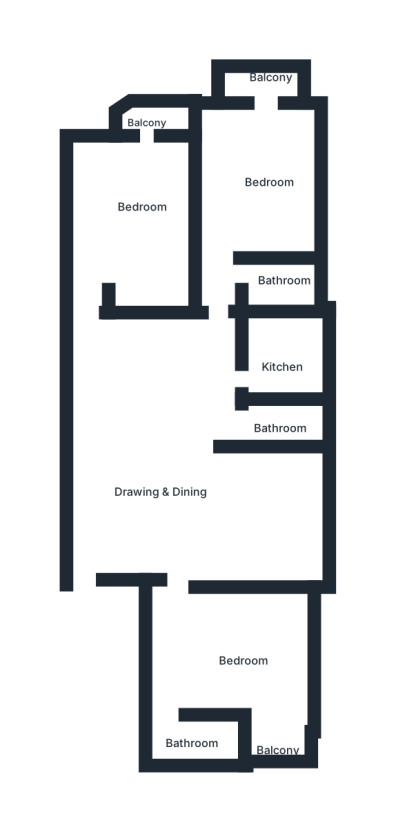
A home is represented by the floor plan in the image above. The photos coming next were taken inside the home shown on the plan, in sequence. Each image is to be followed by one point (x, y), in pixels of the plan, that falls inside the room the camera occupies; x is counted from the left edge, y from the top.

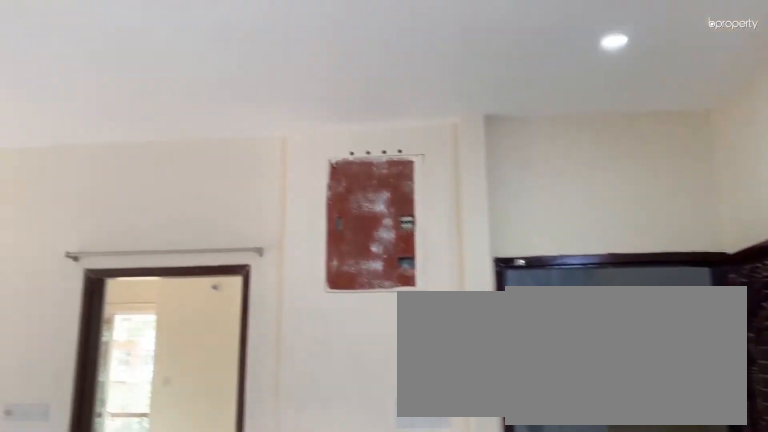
(167, 487)
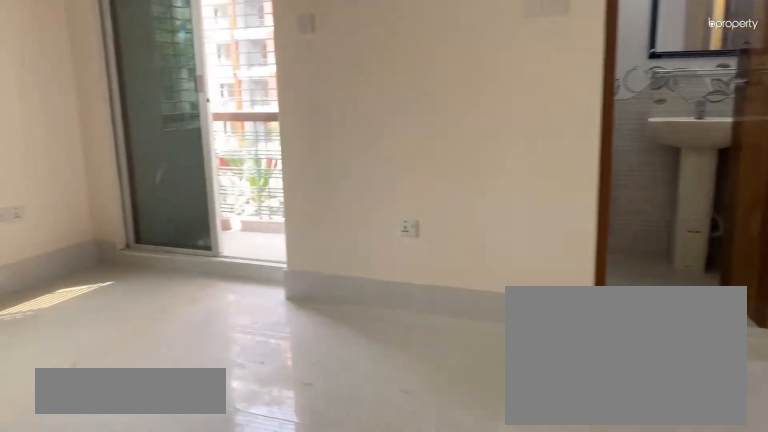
(232, 657)
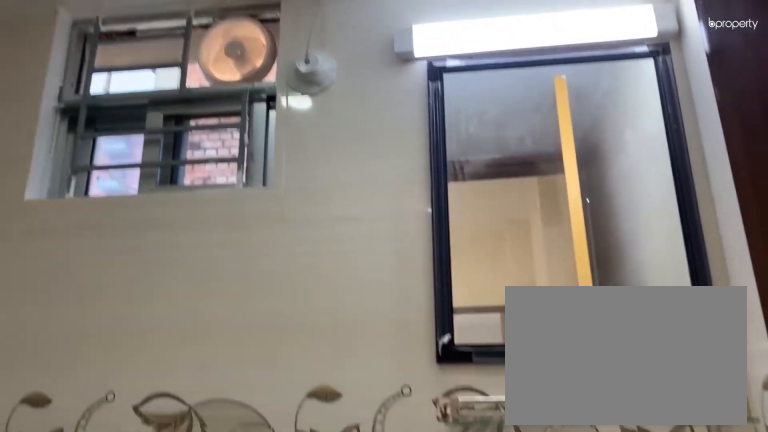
(194, 739)
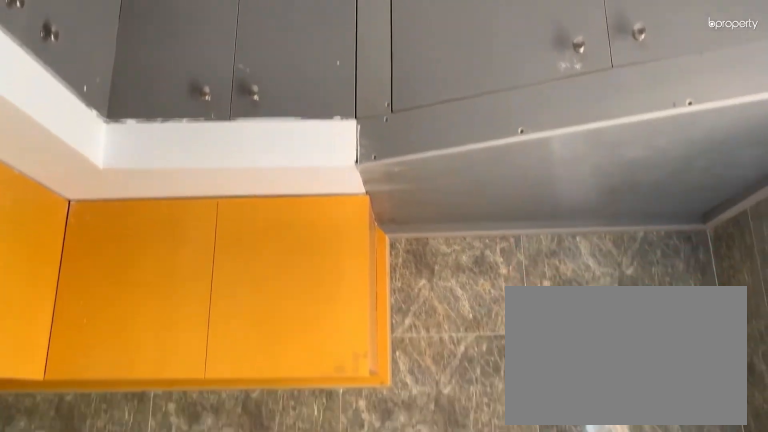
(283, 363)
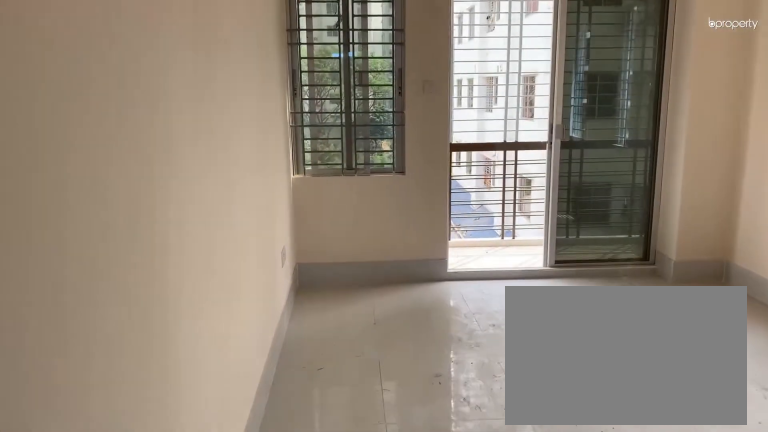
(267, 160)
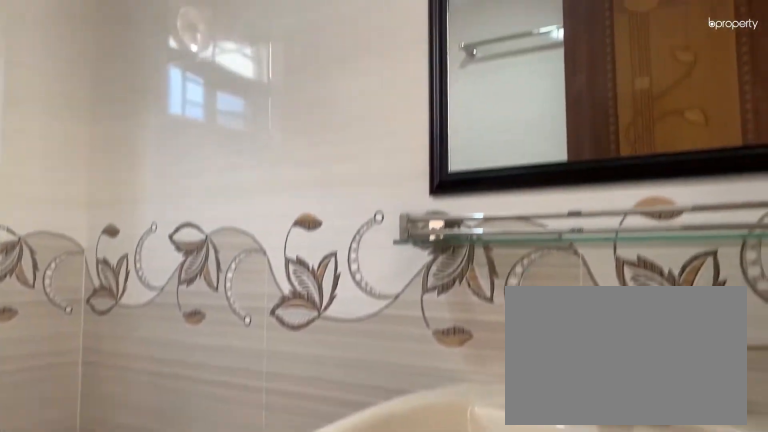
(268, 279)
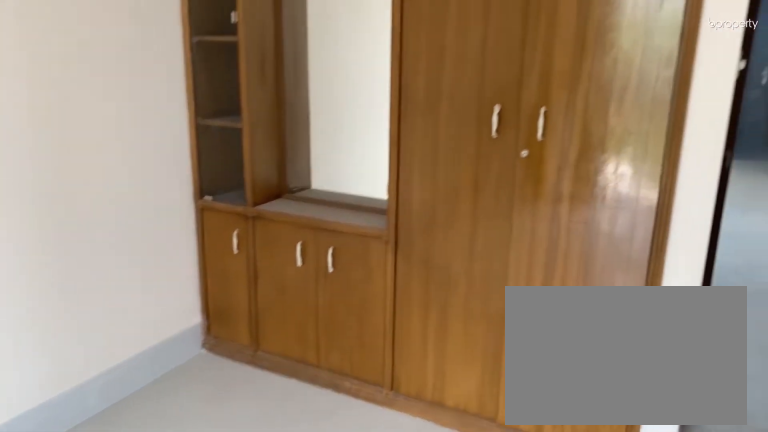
(142, 197)
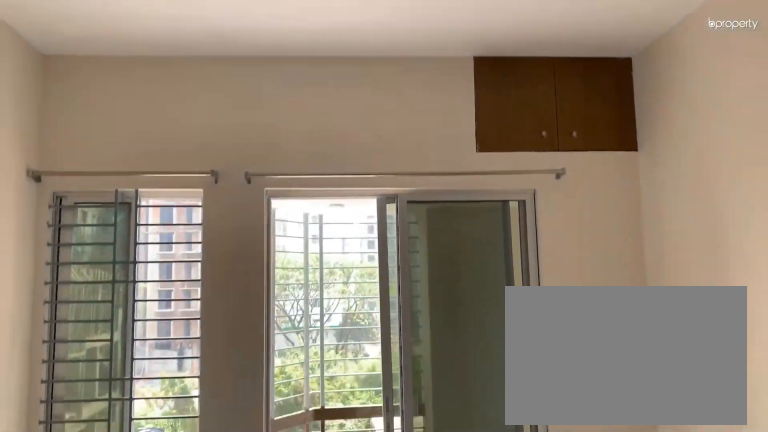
(142, 197)
